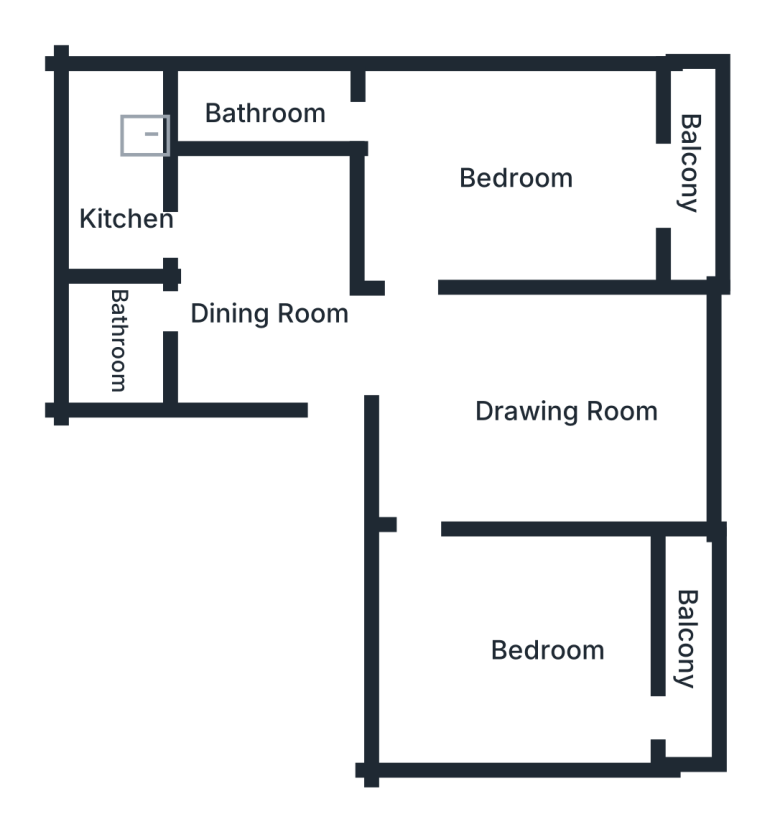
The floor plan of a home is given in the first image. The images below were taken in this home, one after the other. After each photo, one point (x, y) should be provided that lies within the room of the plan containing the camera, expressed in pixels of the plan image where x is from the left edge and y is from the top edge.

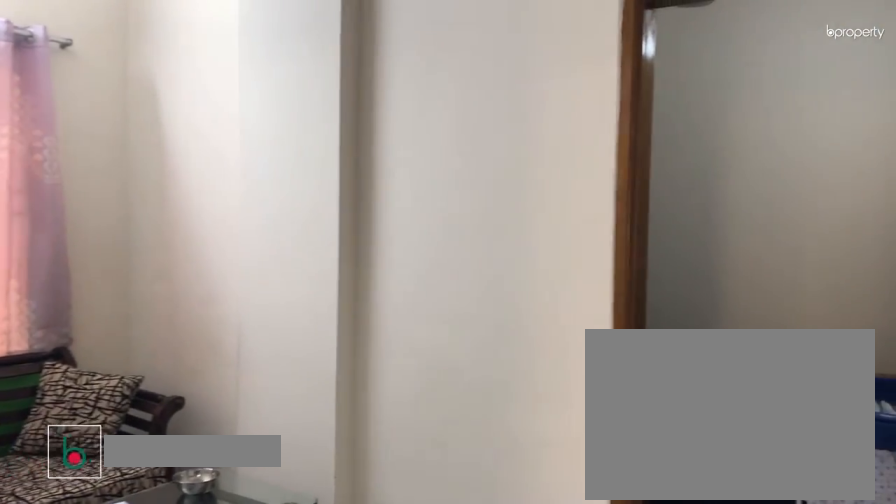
(575, 408)
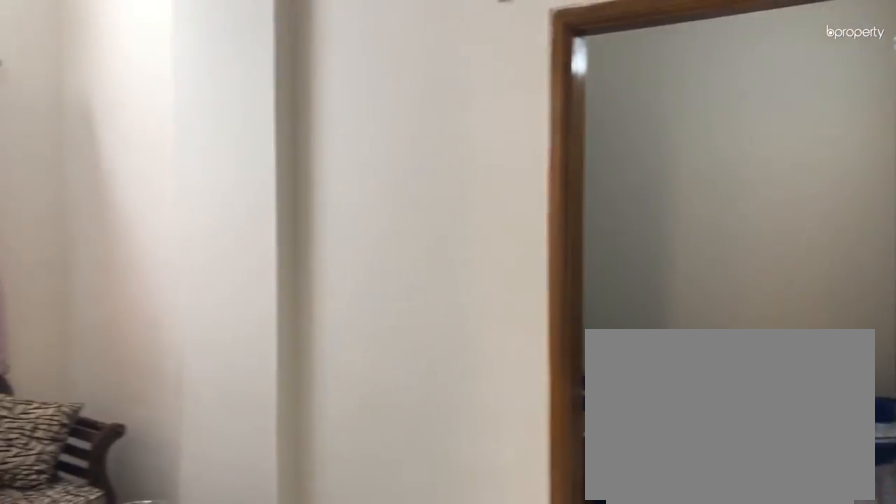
(575, 408)
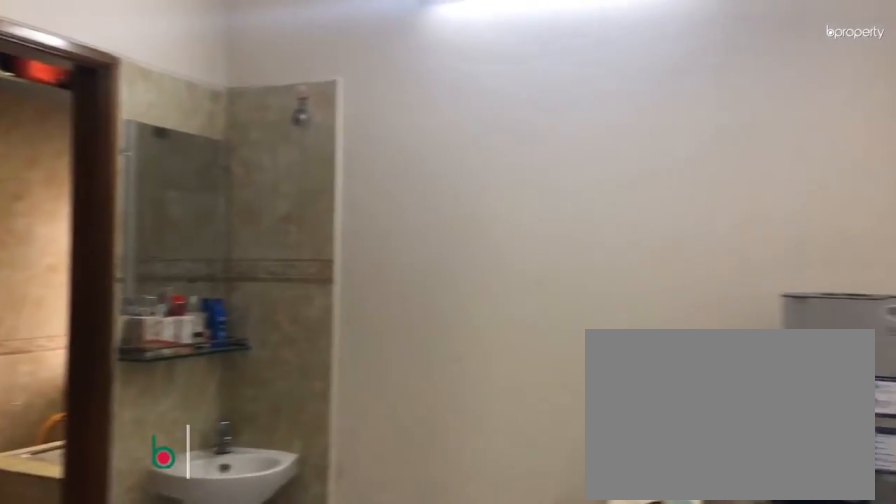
(272, 321)
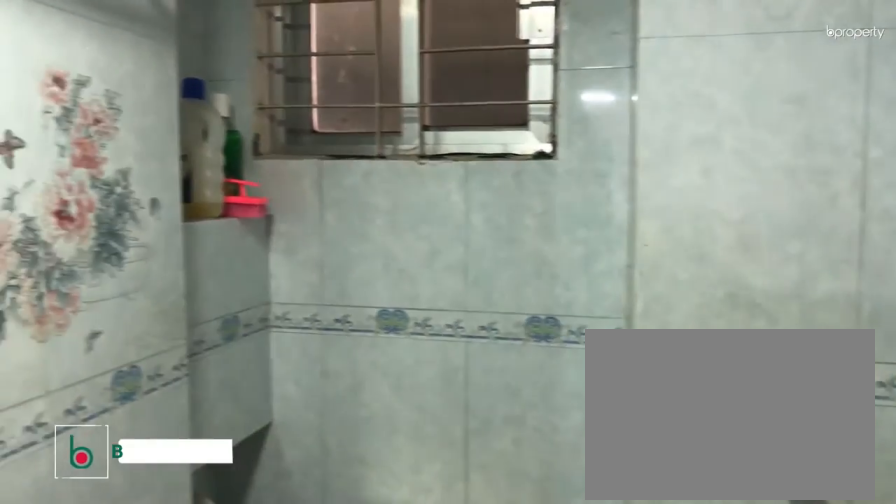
(120, 337)
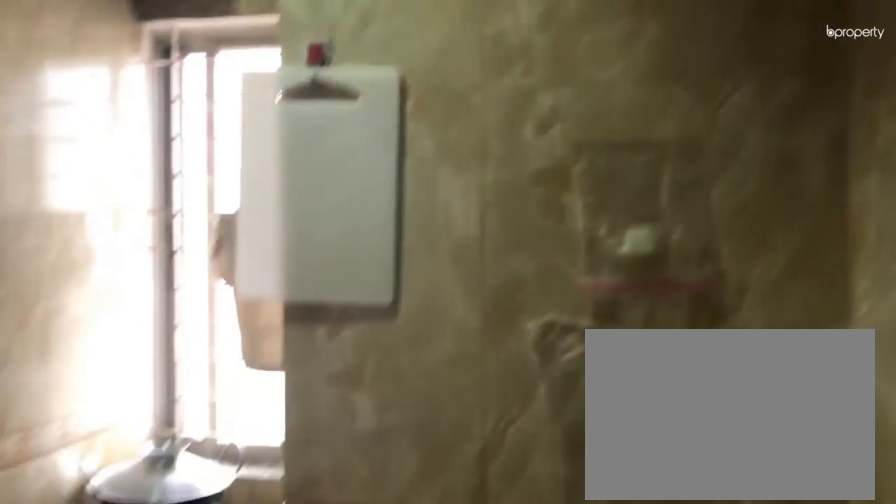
(126, 222)
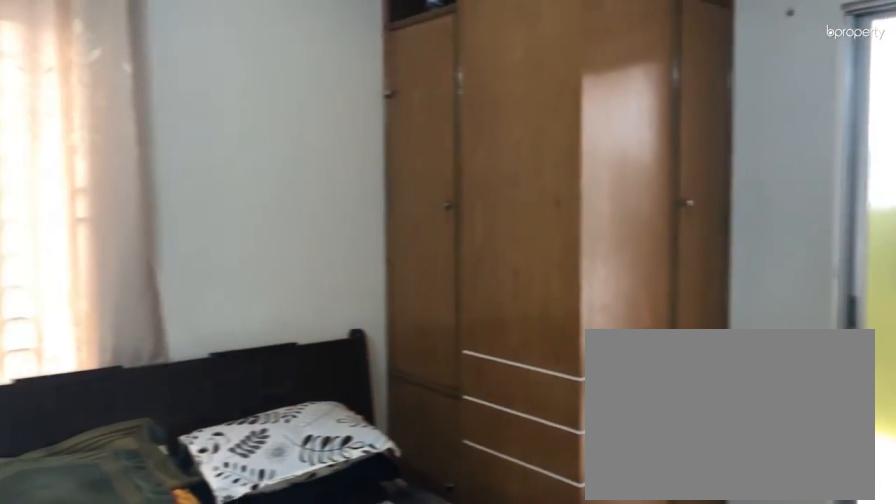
(523, 184)
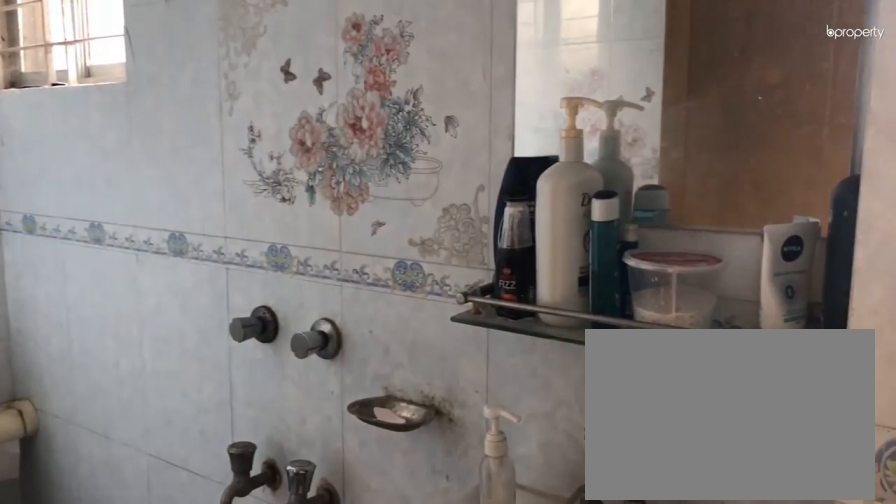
(256, 112)
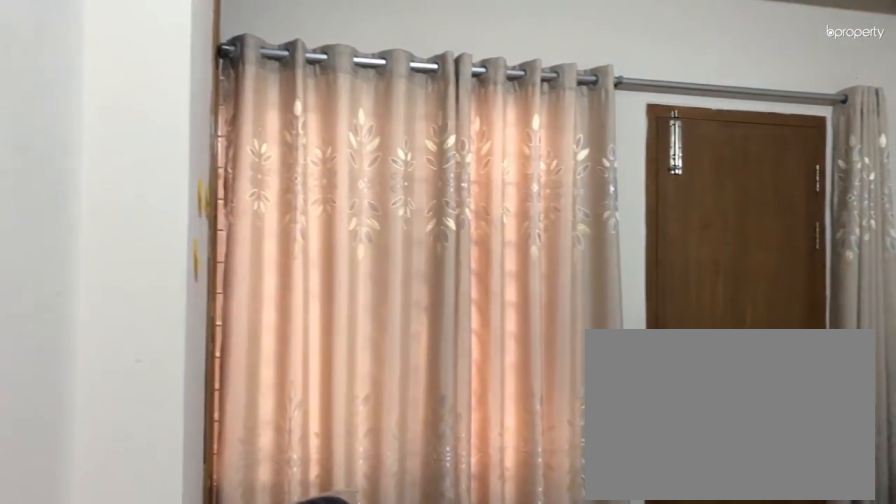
(551, 652)
